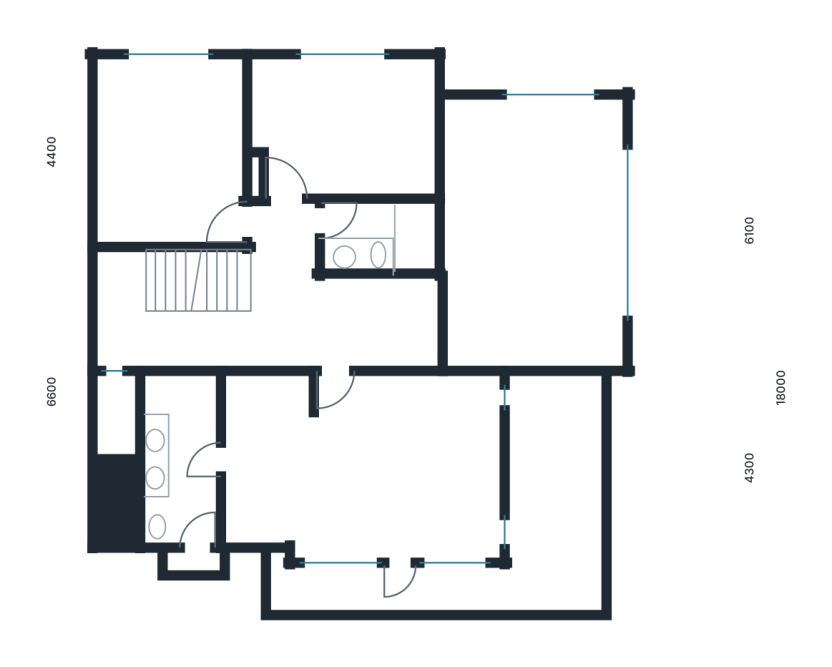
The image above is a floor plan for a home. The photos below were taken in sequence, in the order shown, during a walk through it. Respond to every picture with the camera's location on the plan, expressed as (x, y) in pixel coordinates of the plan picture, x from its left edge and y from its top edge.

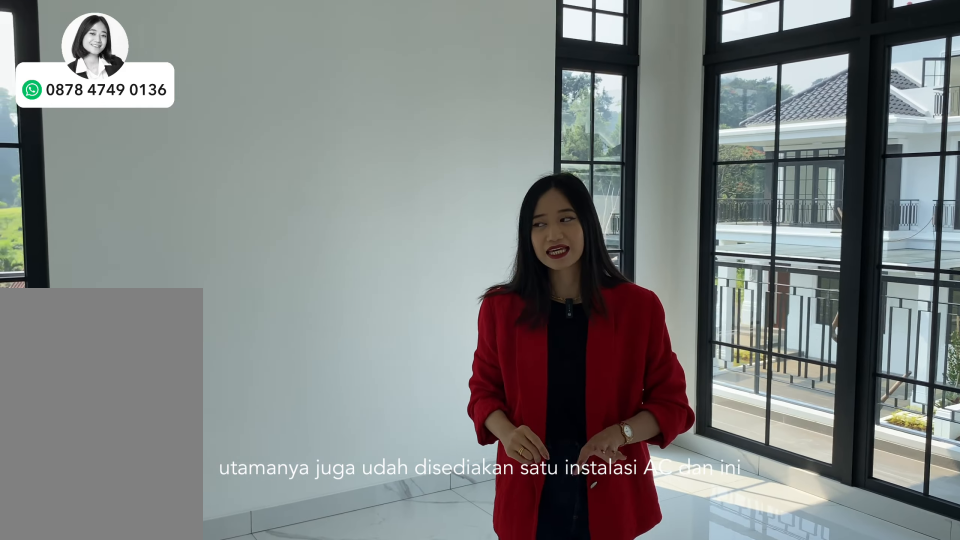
(421, 438)
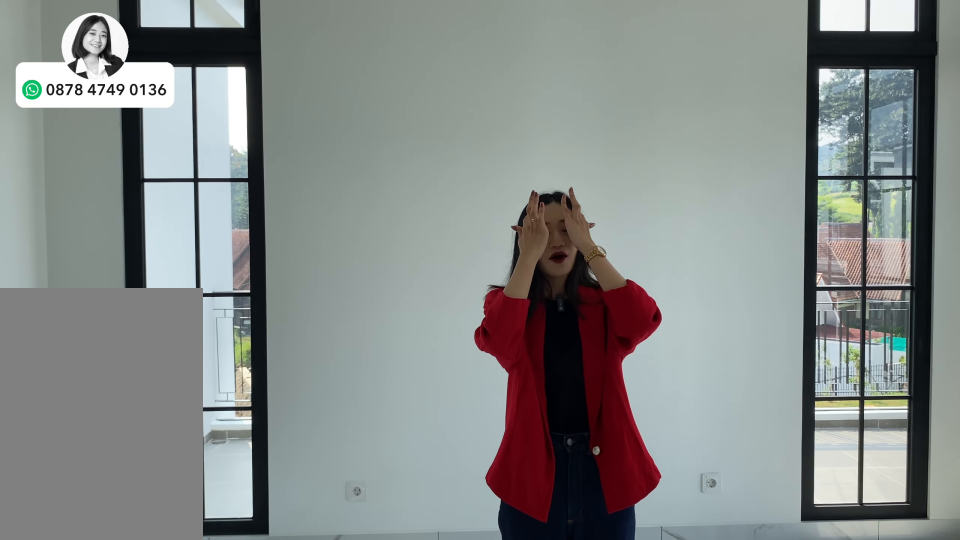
(421, 438)
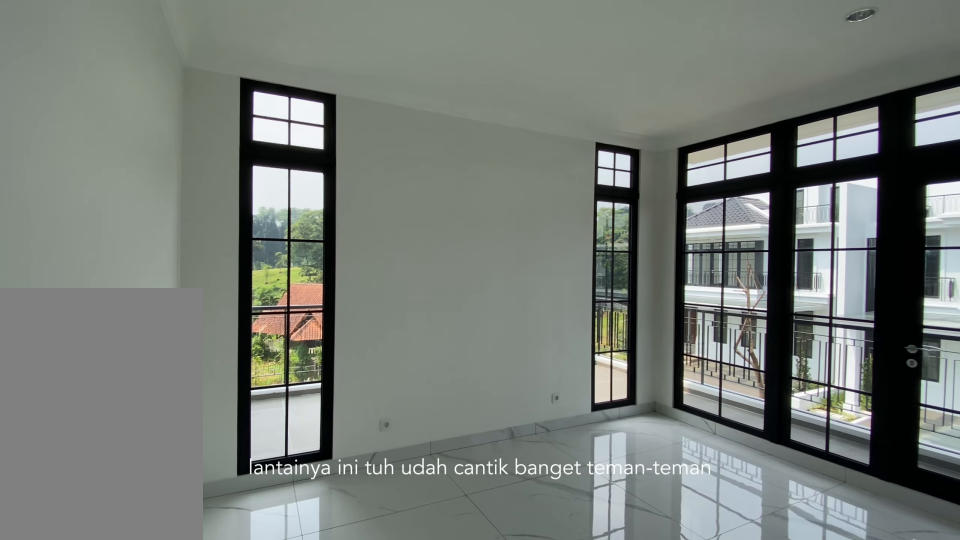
(421, 438)
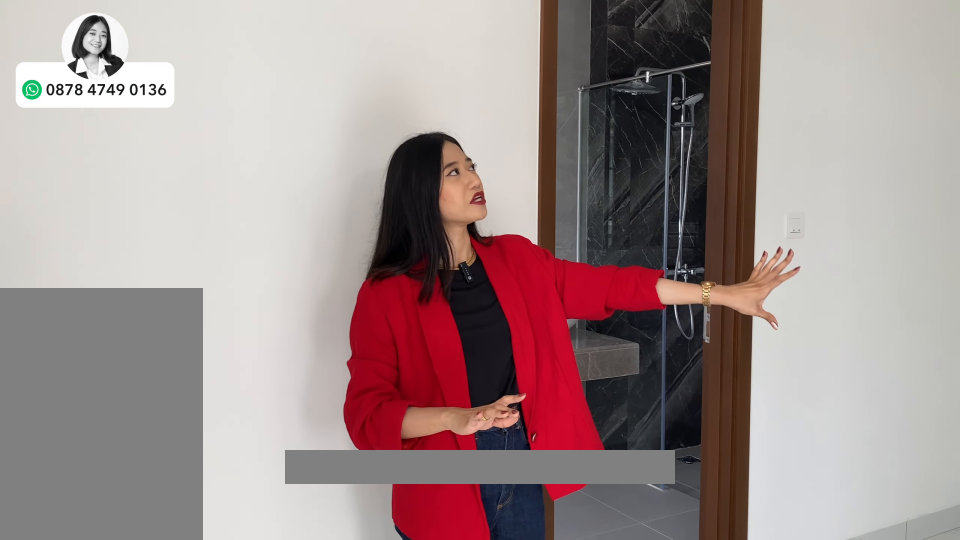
(263, 414)
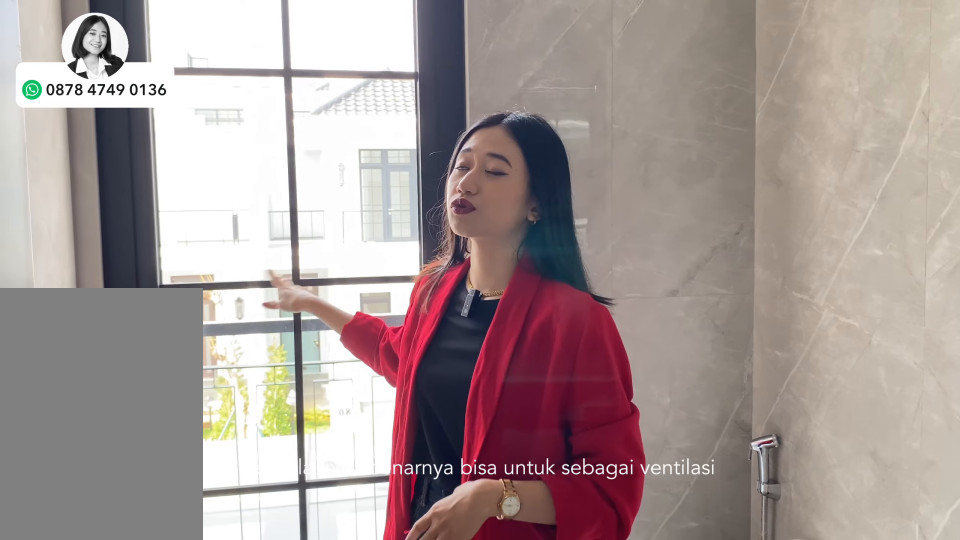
(192, 449)
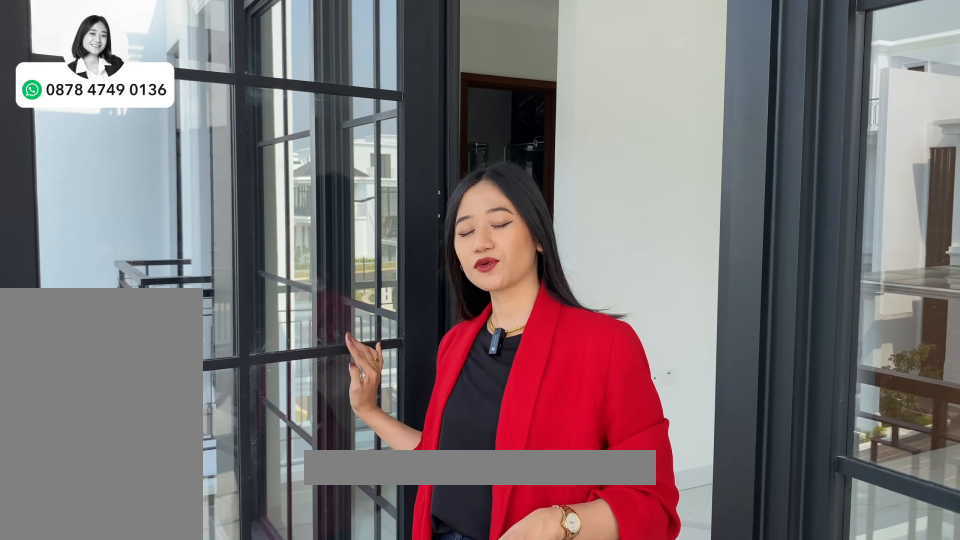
(436, 593)
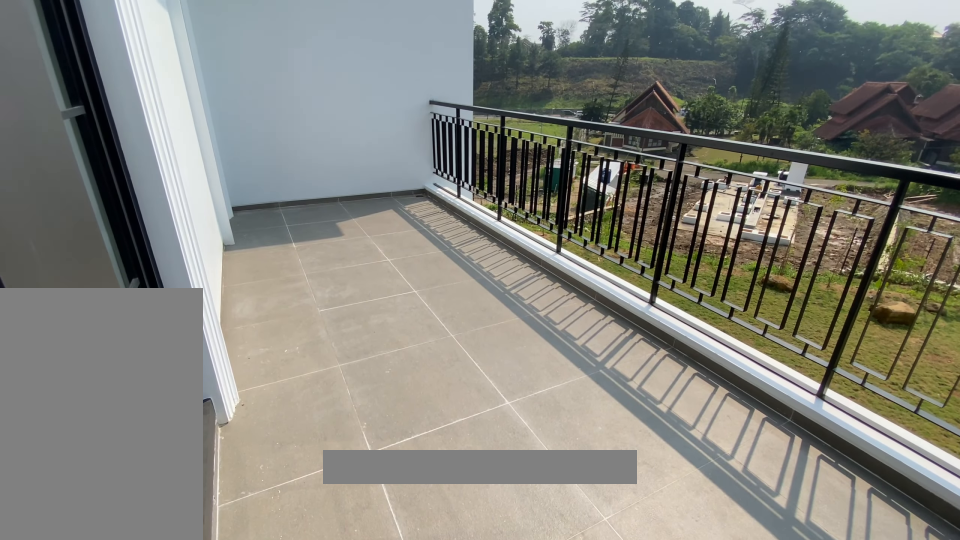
(566, 479)
